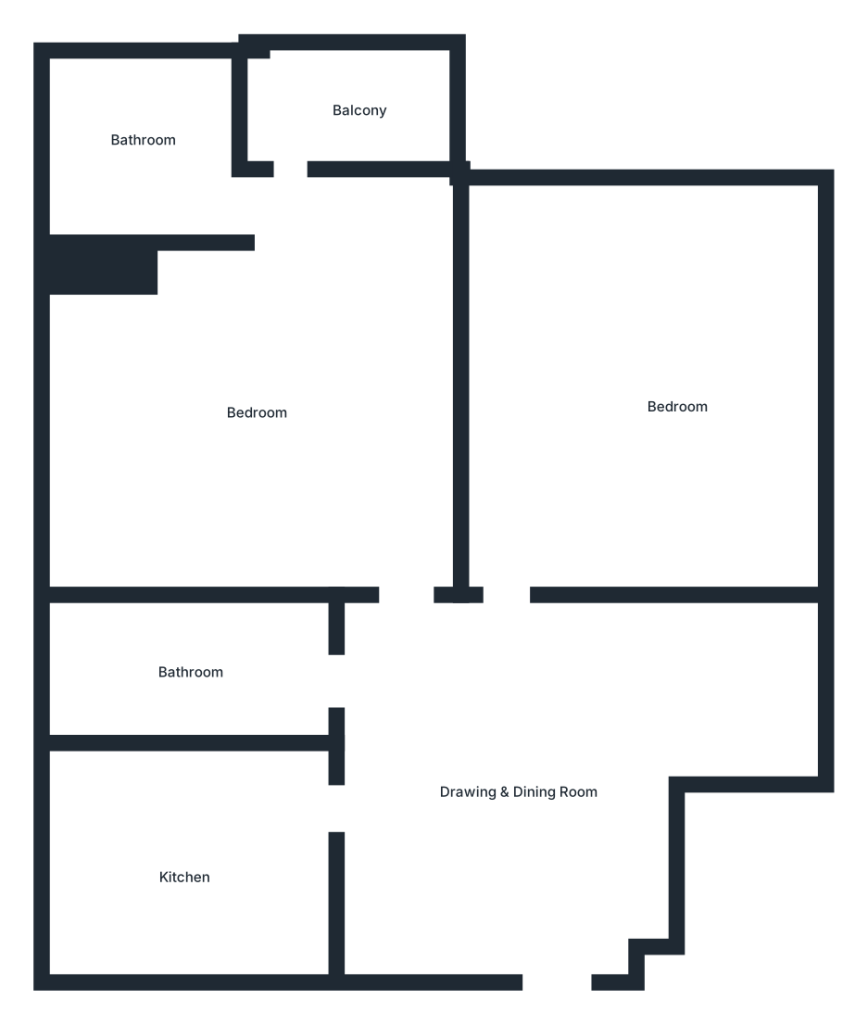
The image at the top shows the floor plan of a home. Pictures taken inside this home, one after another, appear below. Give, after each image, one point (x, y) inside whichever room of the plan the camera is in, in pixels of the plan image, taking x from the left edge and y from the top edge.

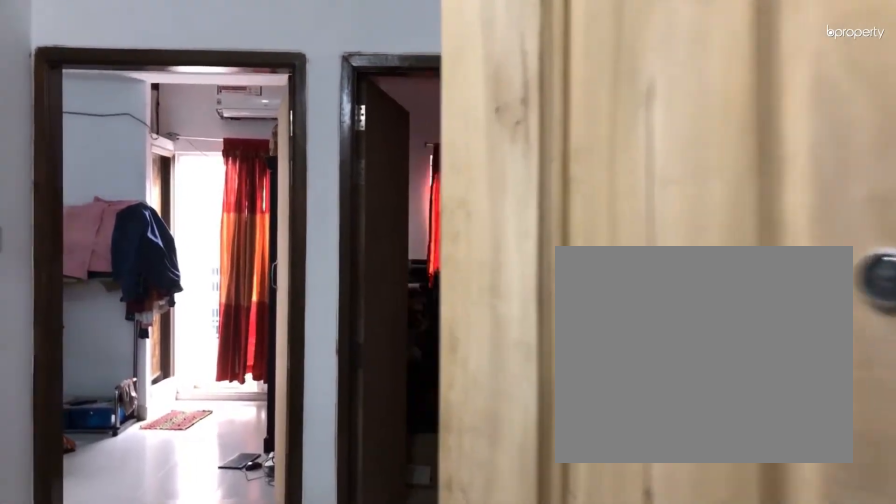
(561, 951)
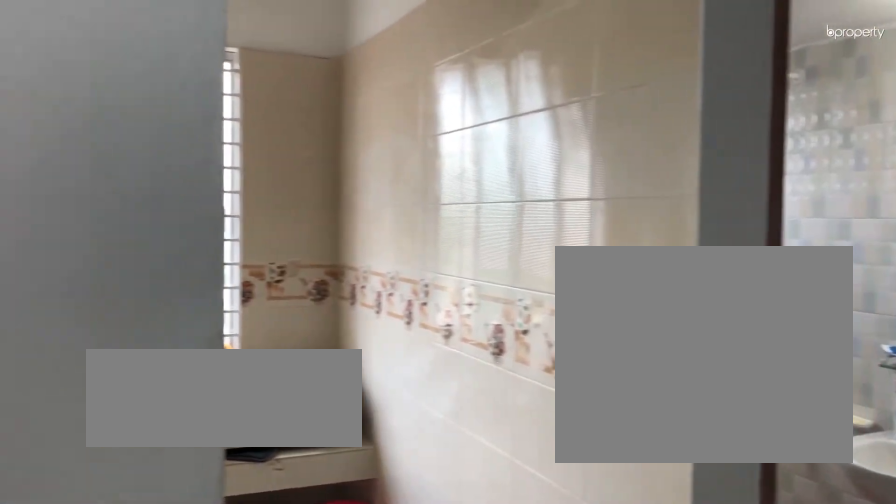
(508, 751)
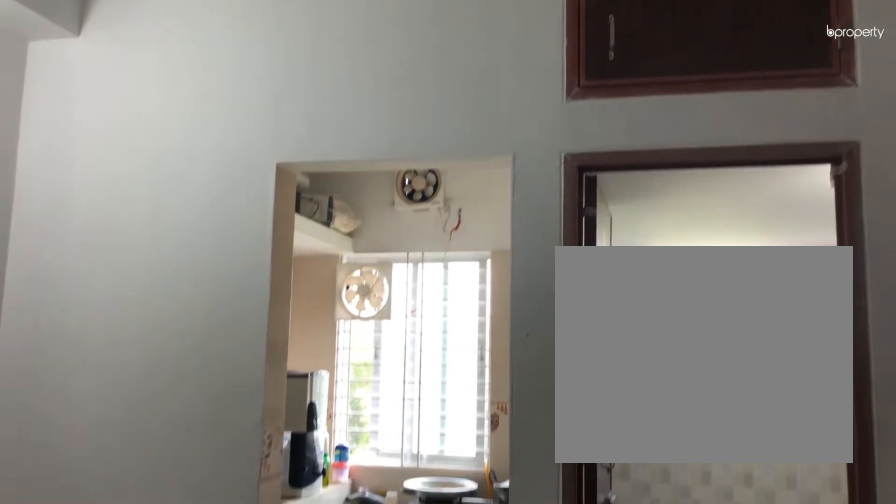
(506, 751)
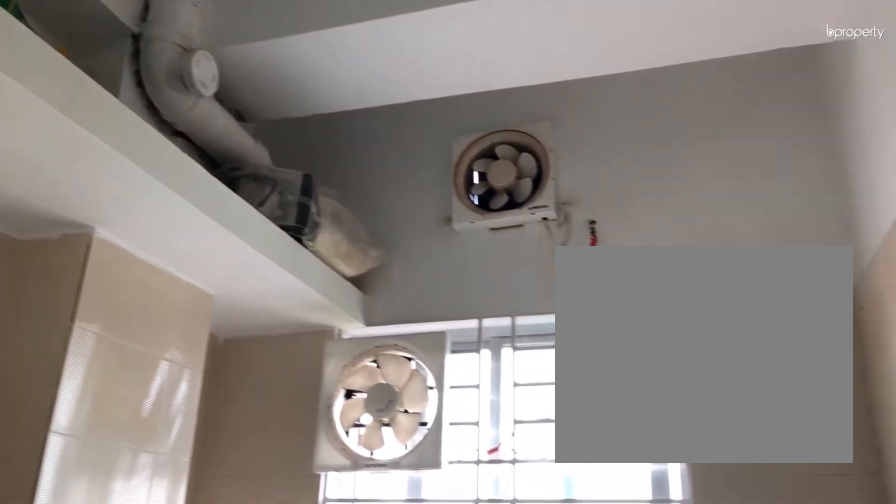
(175, 849)
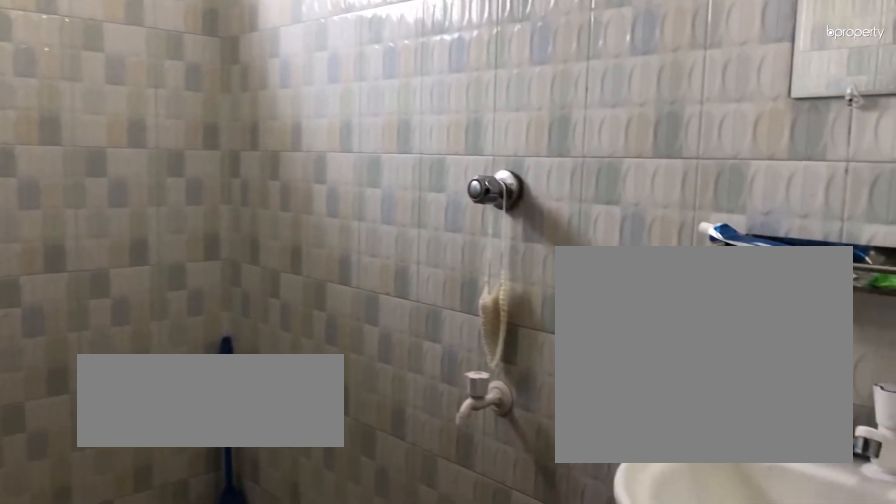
(205, 669)
